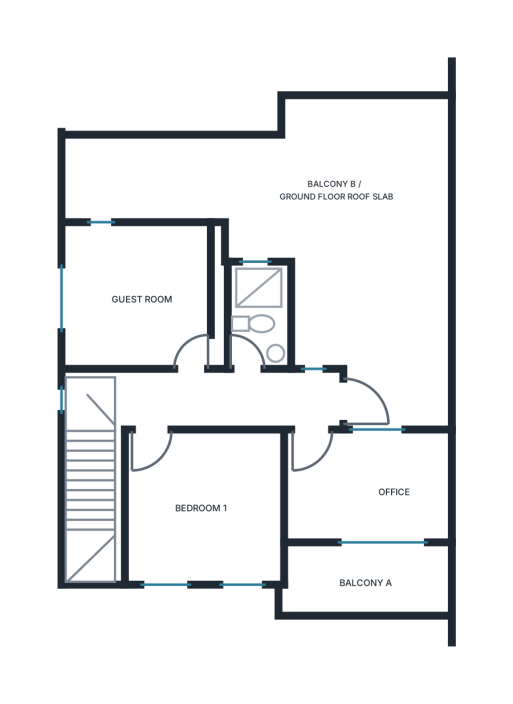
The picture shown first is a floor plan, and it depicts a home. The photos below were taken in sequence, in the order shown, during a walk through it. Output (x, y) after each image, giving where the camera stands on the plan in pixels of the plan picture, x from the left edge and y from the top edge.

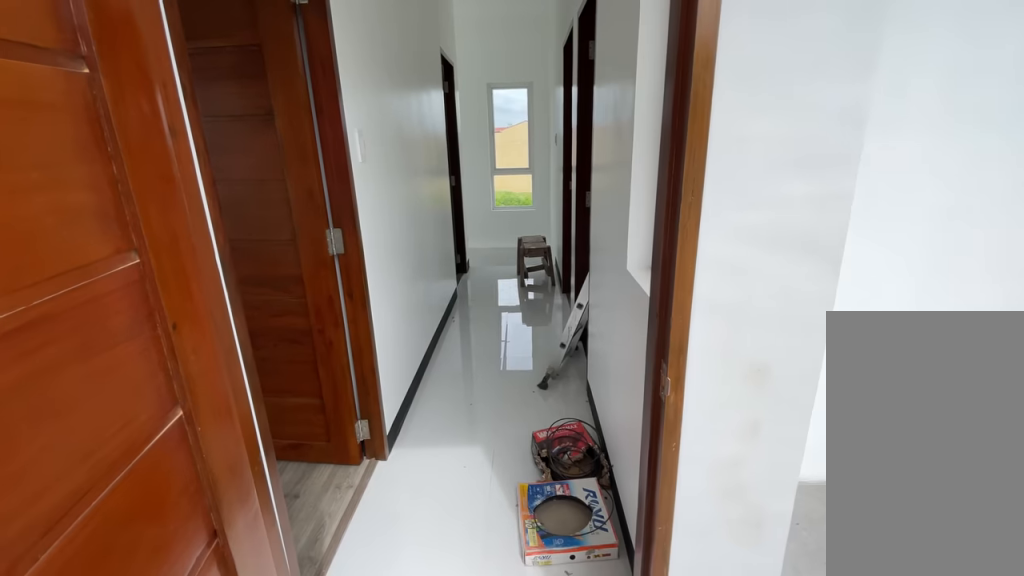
(409, 359)
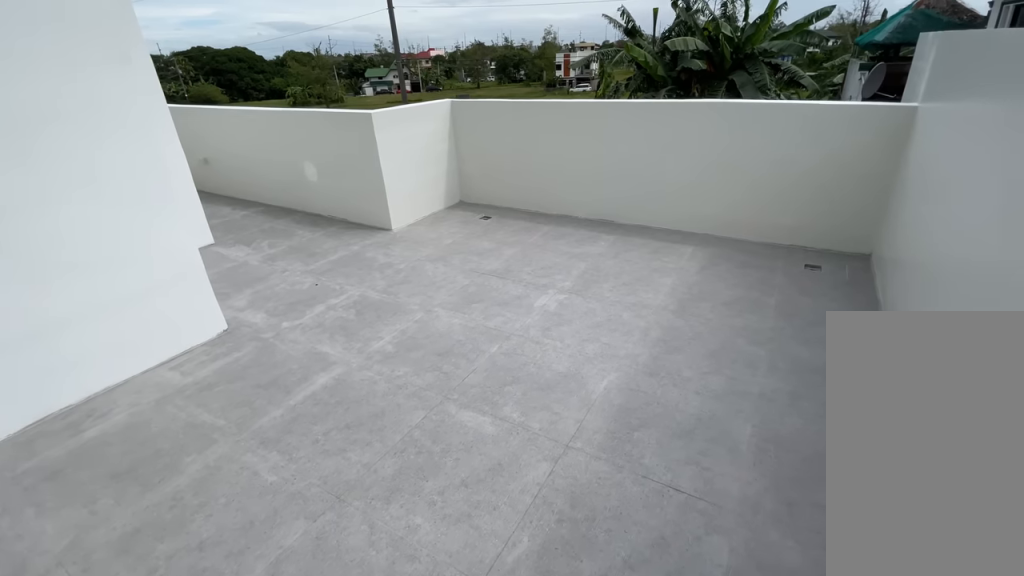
(409, 347)
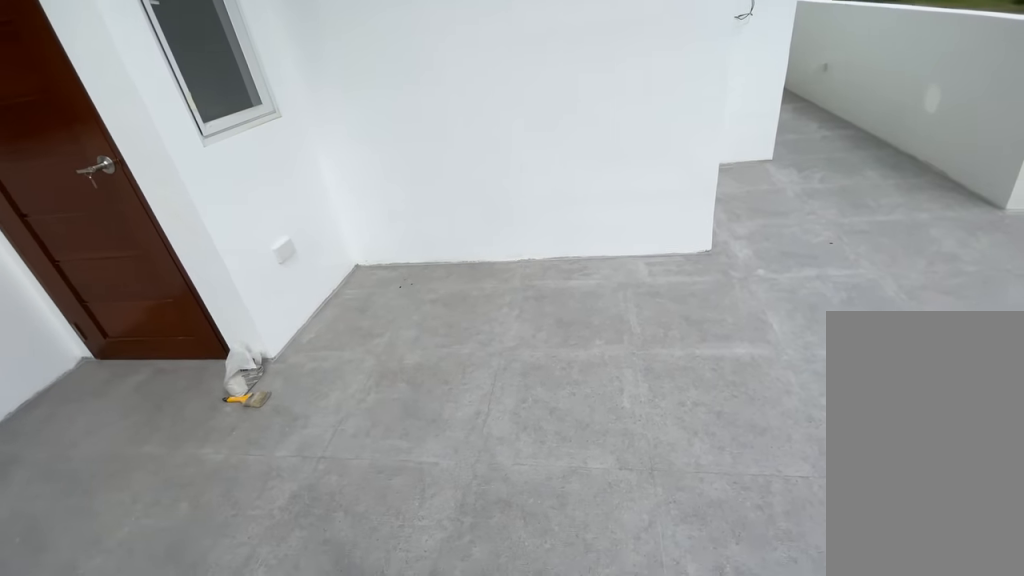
(362, 221)
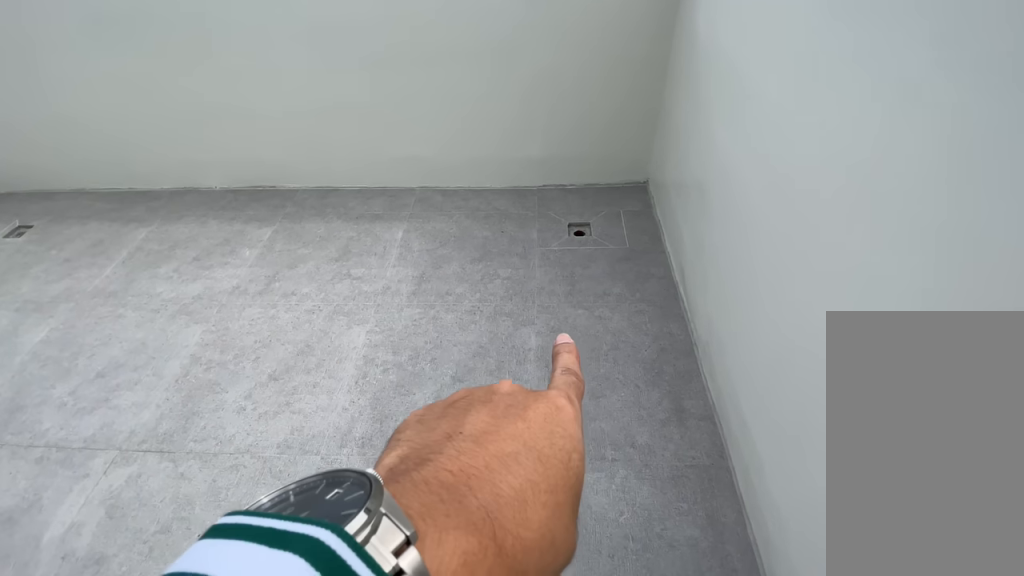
(362, 221)
